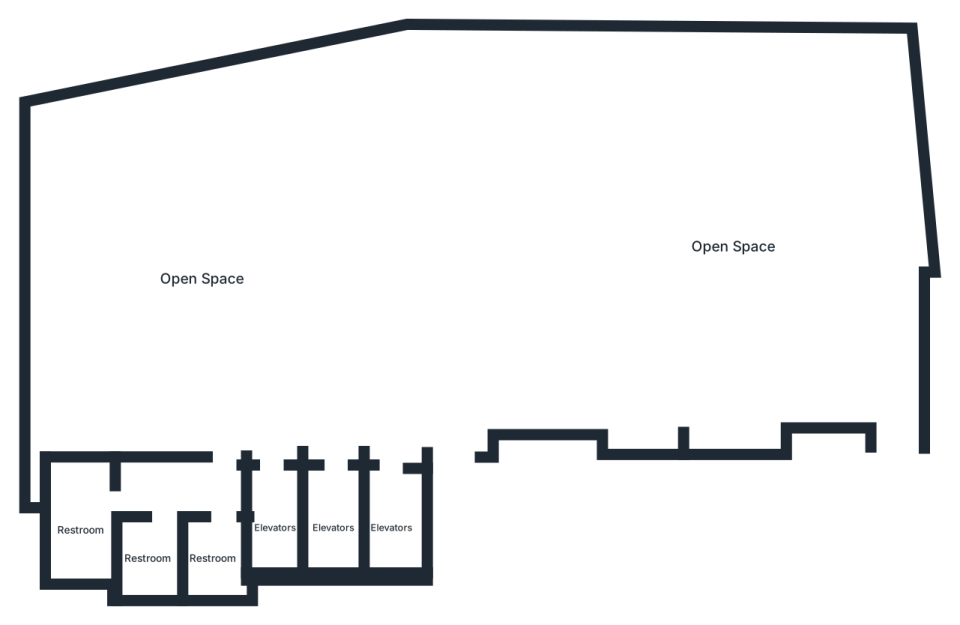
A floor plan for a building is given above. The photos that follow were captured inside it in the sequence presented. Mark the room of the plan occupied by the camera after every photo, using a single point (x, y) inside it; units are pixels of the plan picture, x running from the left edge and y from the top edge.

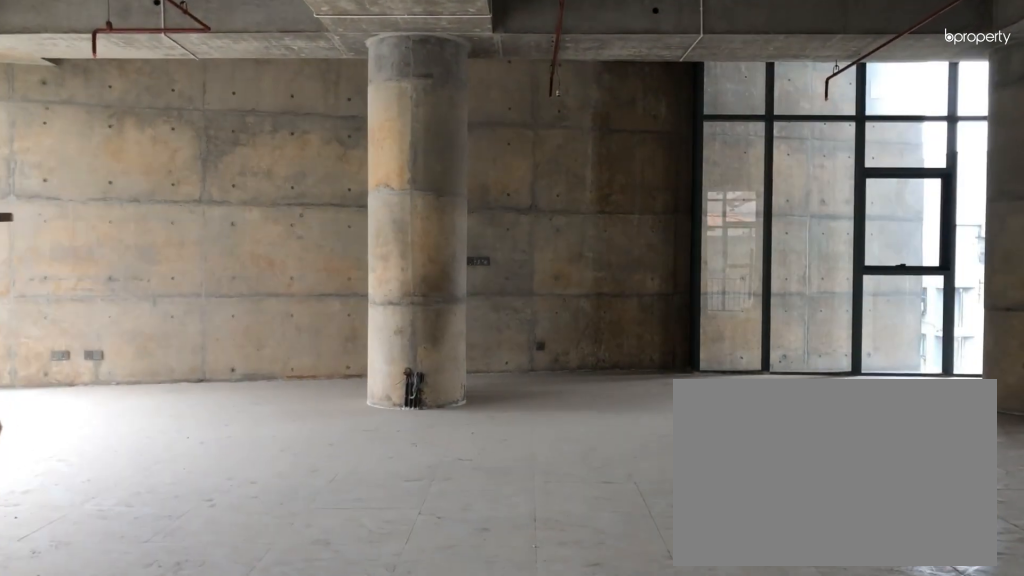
(274, 433)
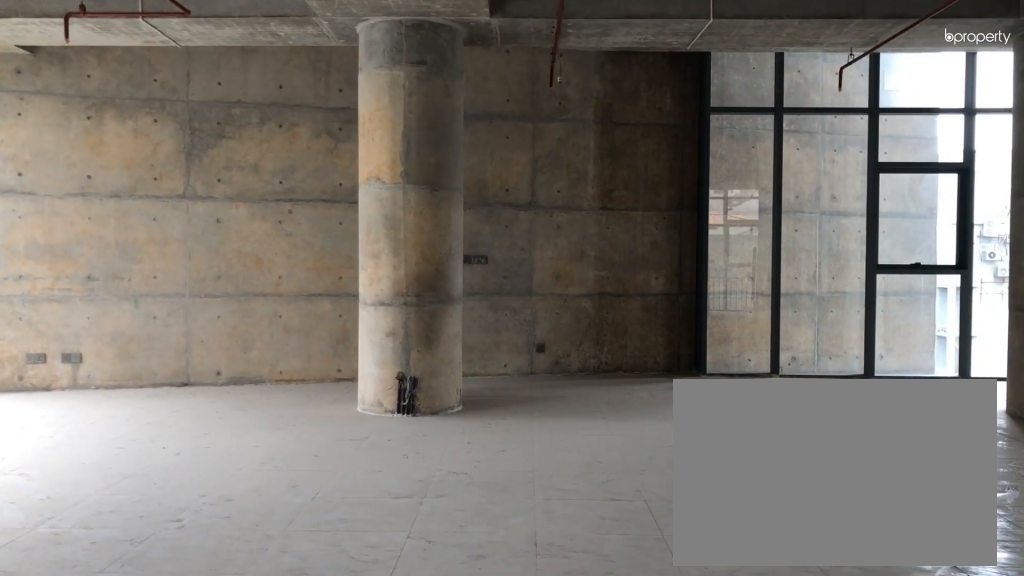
(274, 433)
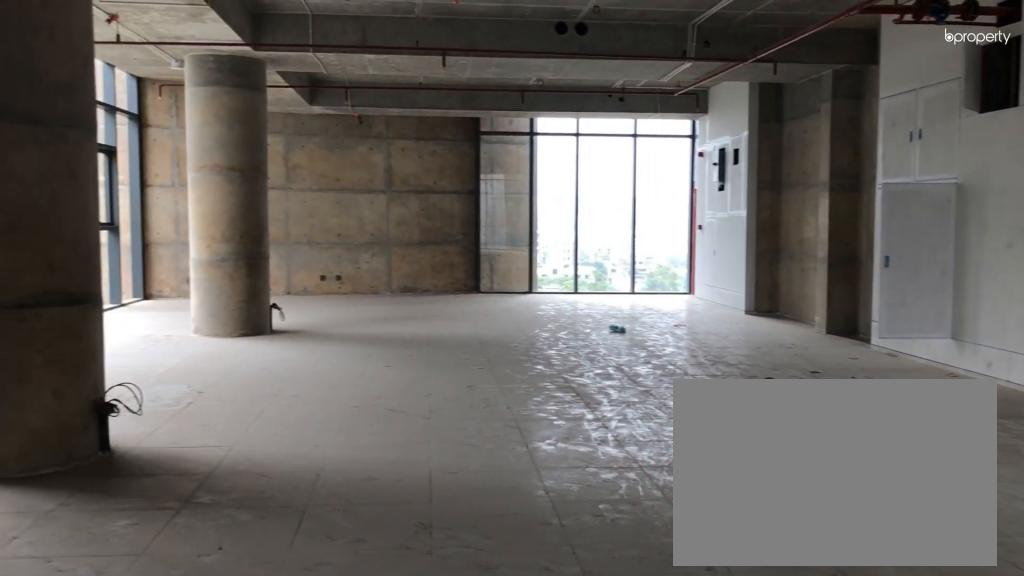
(204, 280)
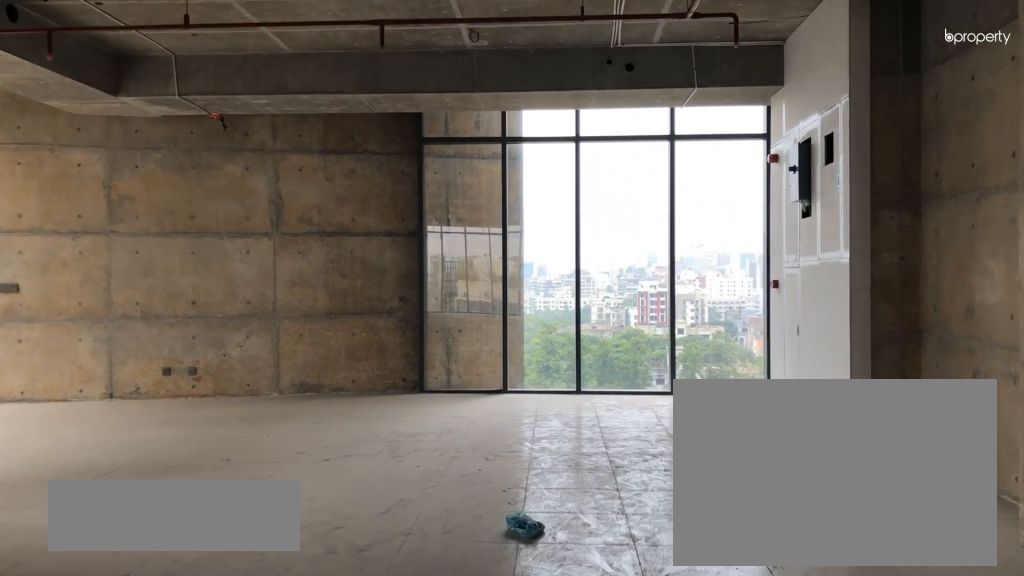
(731, 248)
